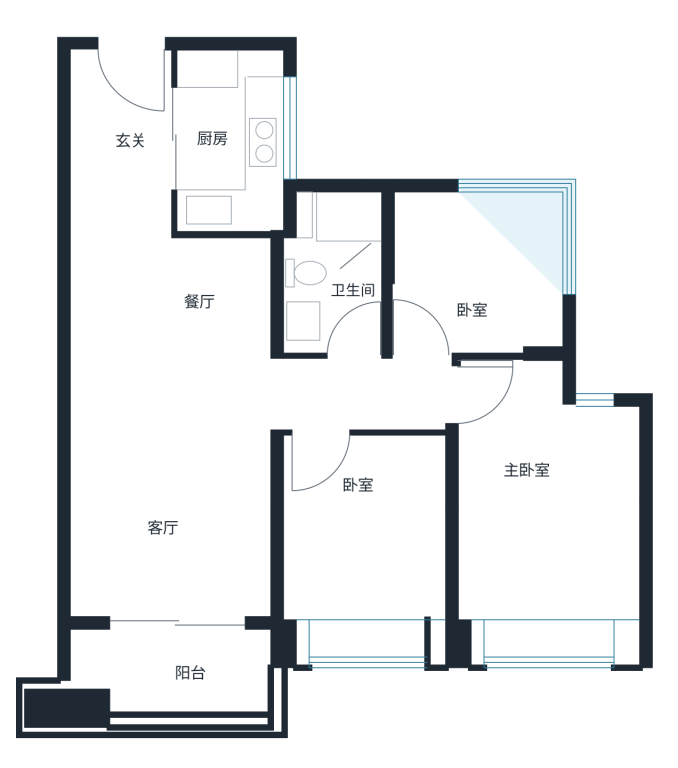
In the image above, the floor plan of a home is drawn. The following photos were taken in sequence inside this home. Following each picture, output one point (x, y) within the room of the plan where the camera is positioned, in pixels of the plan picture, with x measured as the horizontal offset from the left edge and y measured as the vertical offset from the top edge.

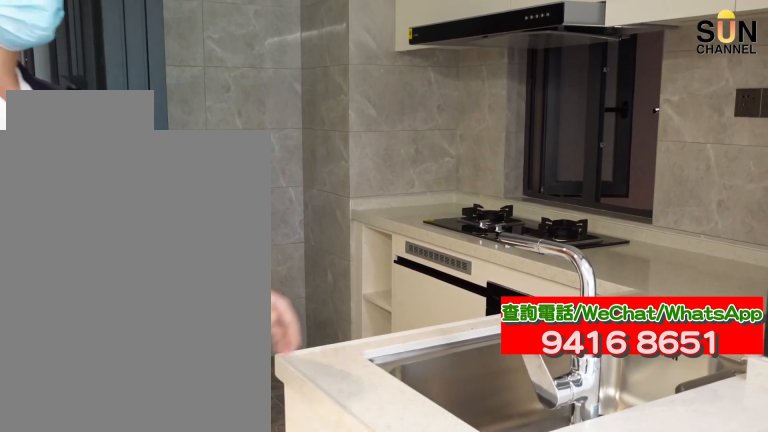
(230, 138)
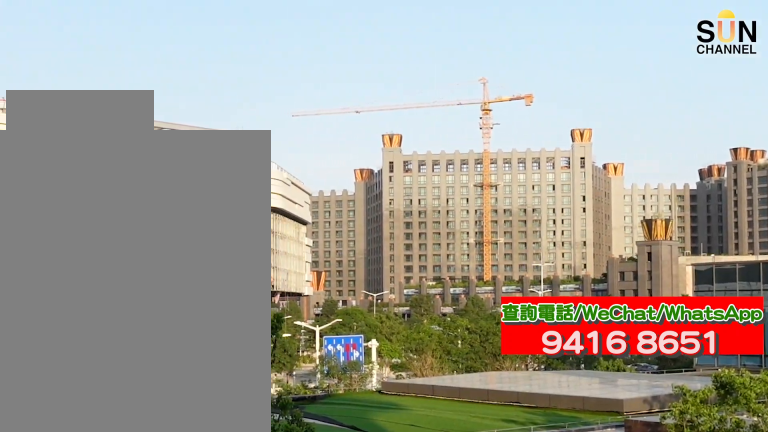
(172, 674)
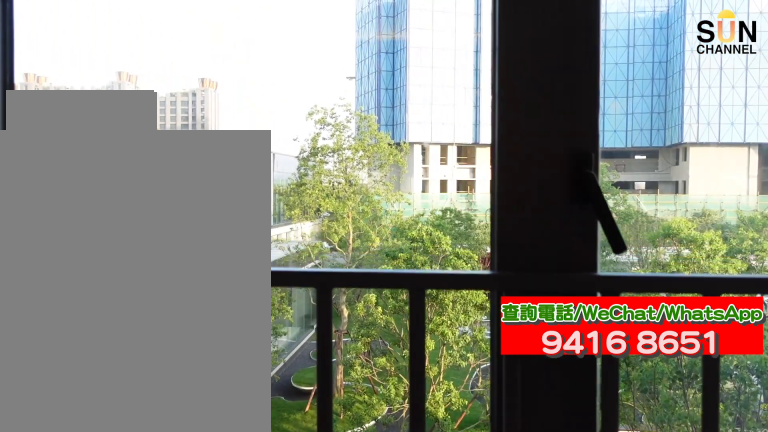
(551, 535)
